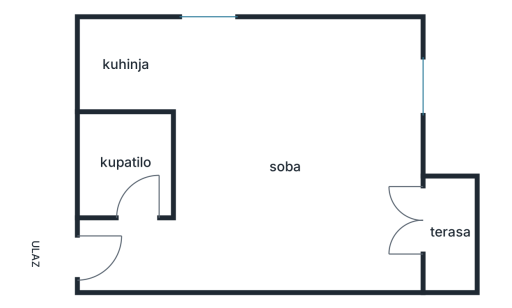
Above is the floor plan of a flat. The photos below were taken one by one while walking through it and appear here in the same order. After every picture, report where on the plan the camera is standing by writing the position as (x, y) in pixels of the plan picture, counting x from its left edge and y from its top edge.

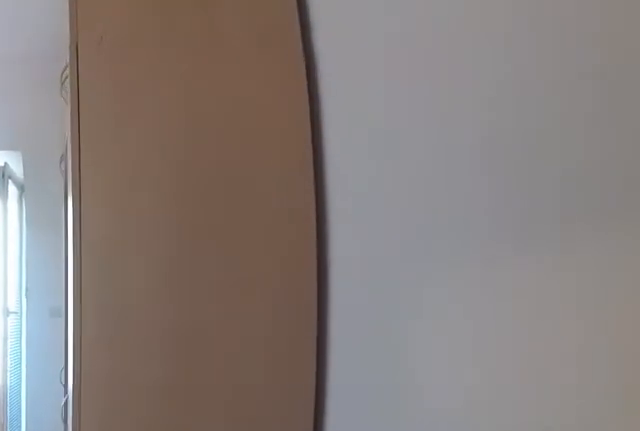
(130, 253)
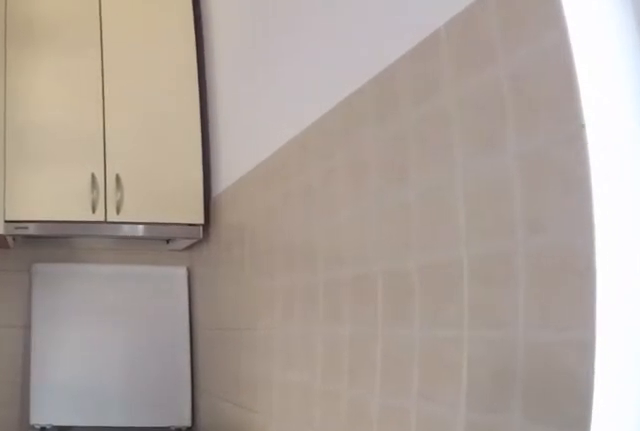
(137, 59)
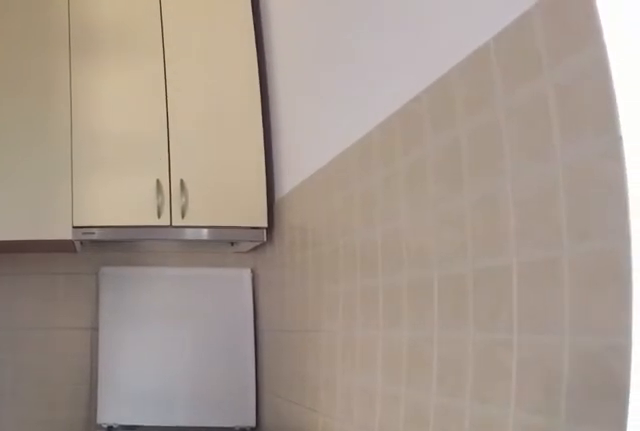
(137, 59)
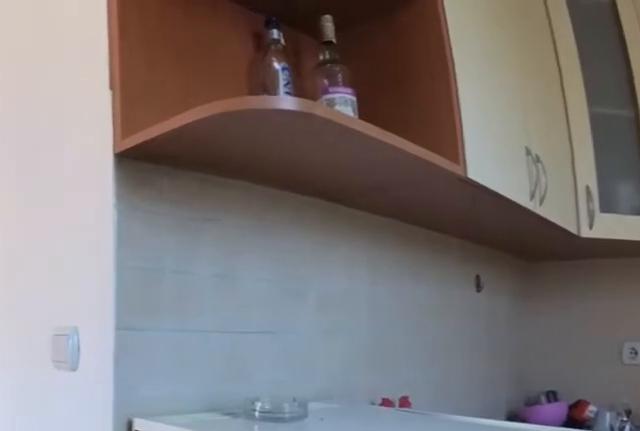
(152, 30)
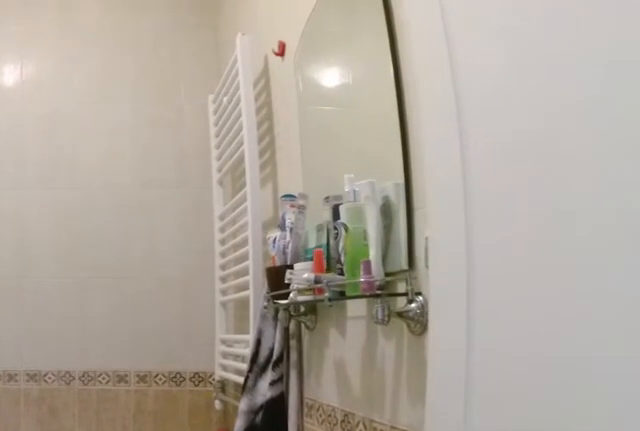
(160, 231)
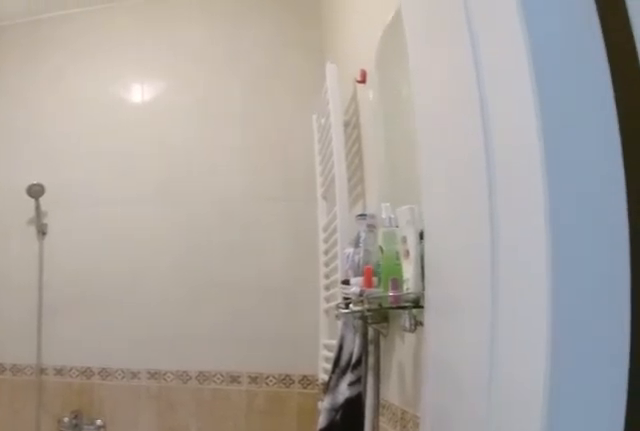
(164, 239)
